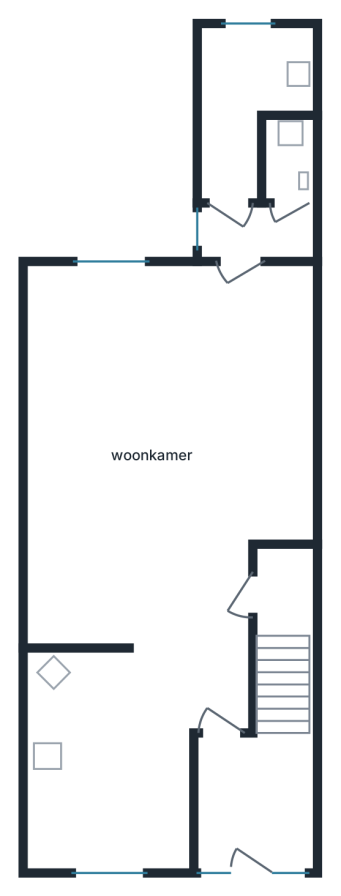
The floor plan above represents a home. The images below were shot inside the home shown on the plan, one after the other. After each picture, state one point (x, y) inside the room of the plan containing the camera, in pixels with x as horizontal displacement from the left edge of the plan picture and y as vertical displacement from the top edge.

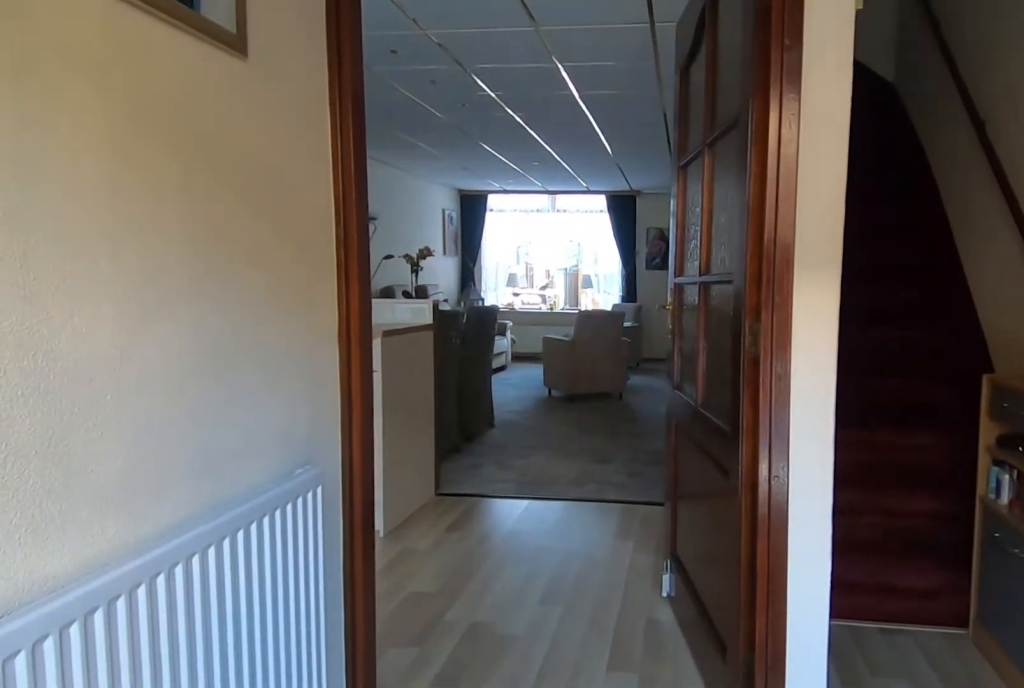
(251, 800)
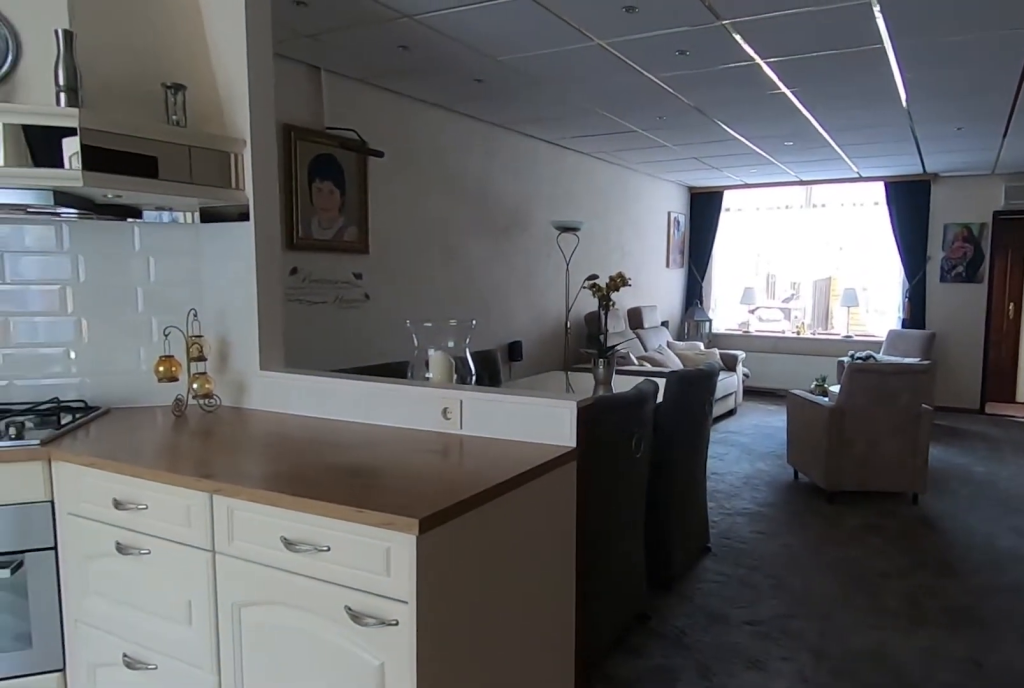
(145, 508)
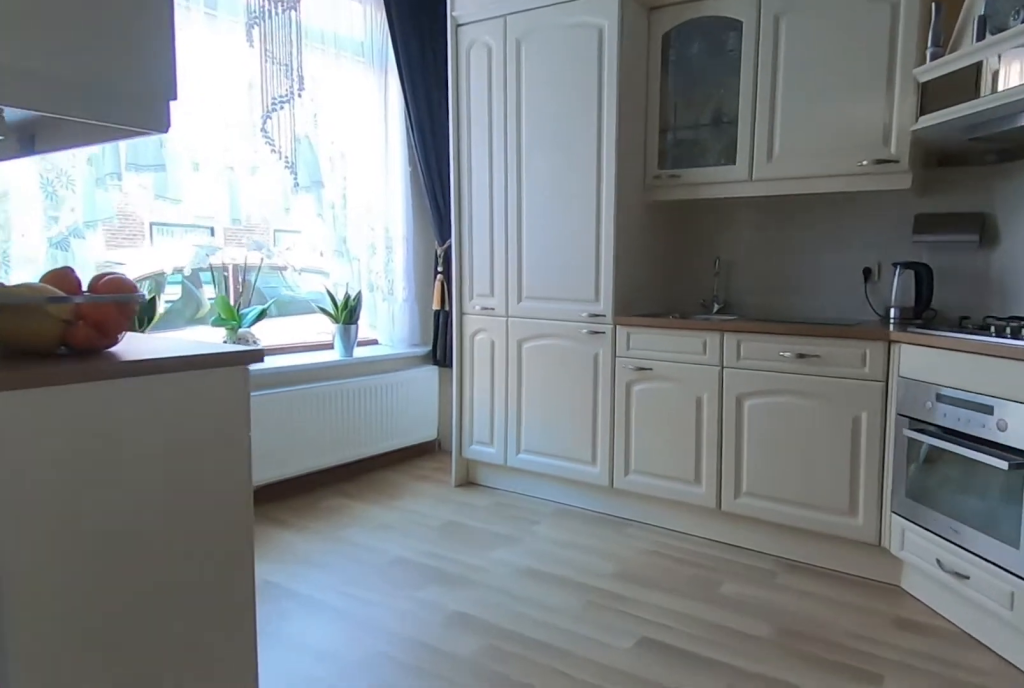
(104, 764)
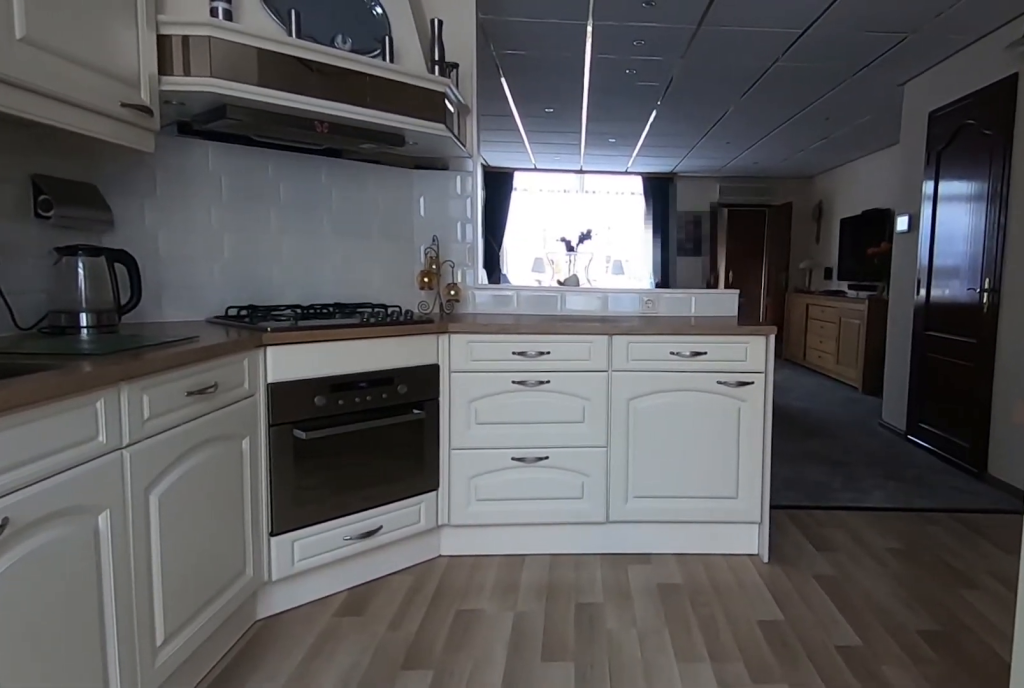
(104, 764)
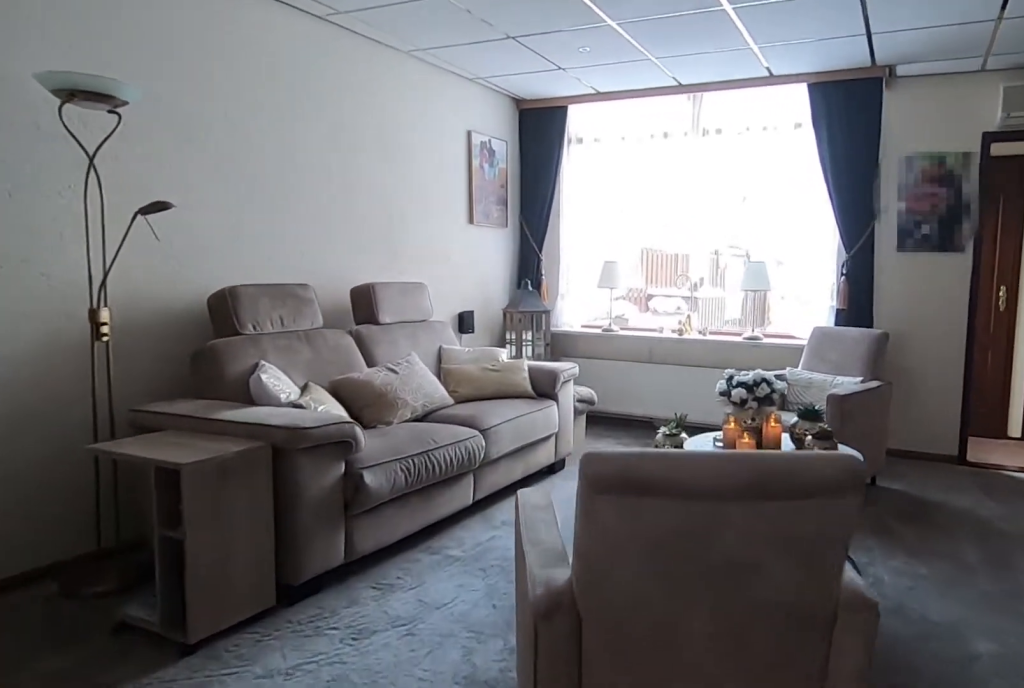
(143, 508)
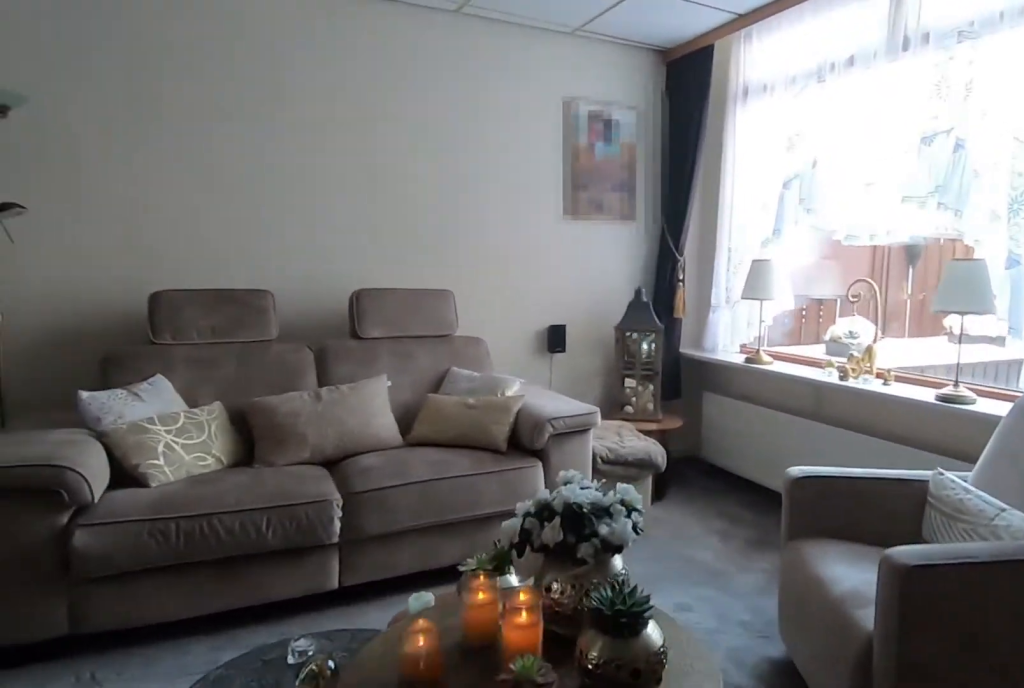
(143, 508)
